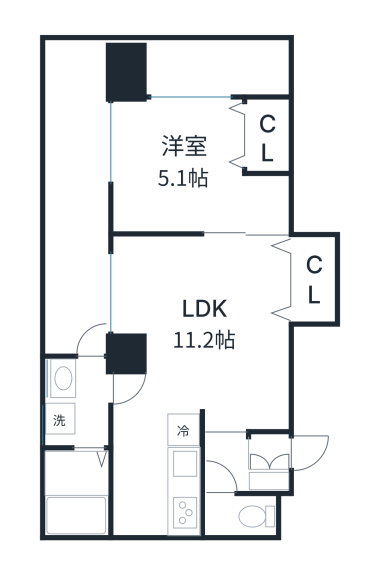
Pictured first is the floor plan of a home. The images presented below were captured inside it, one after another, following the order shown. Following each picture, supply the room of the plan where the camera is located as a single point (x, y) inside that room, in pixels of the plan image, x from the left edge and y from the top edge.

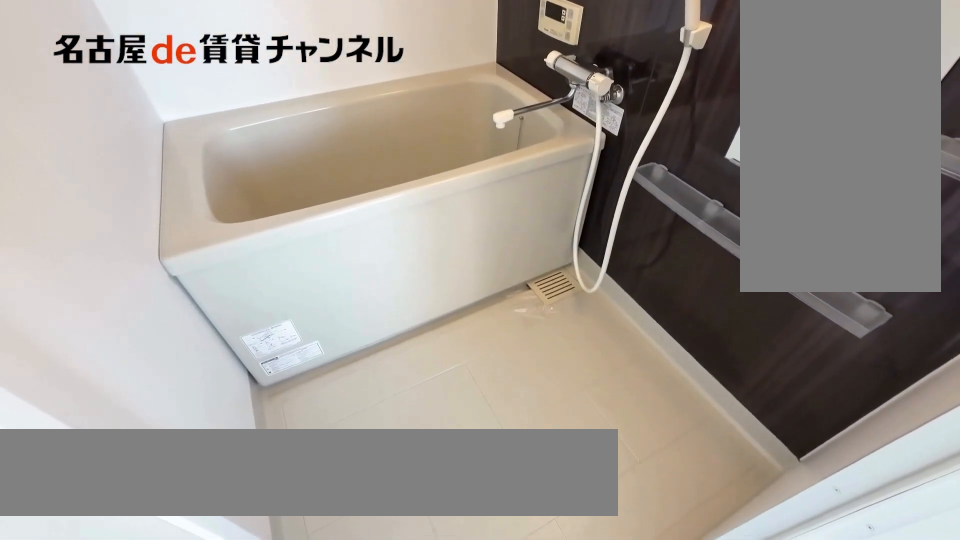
(79, 490)
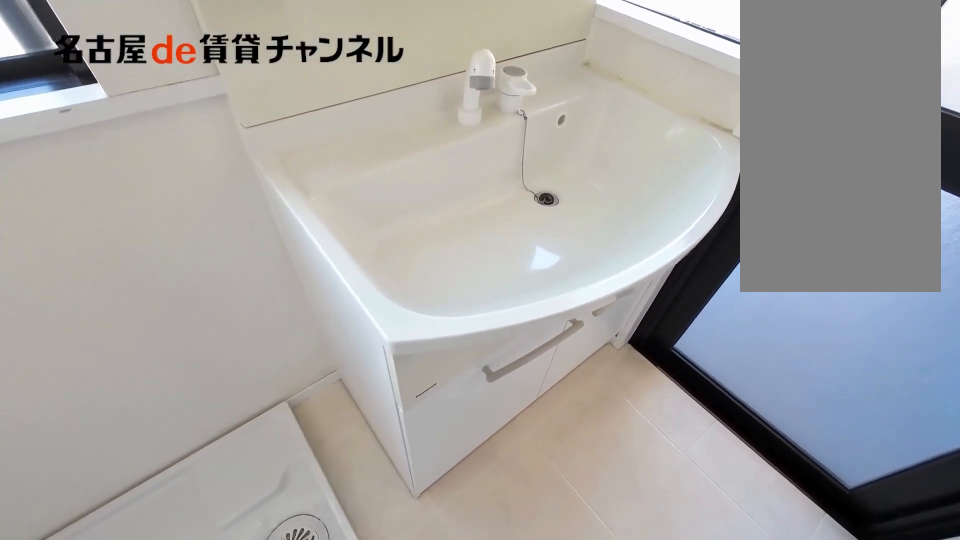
(79, 401)
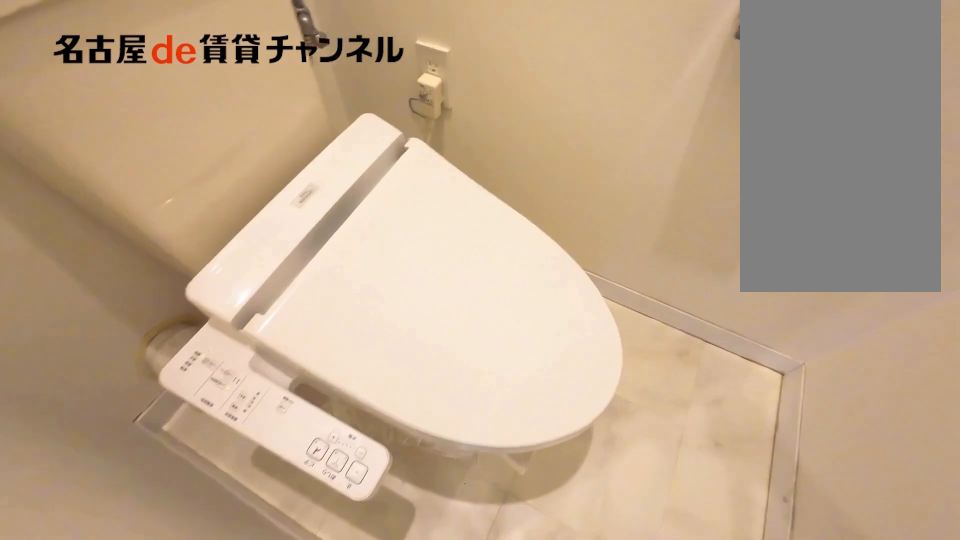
(242, 513)
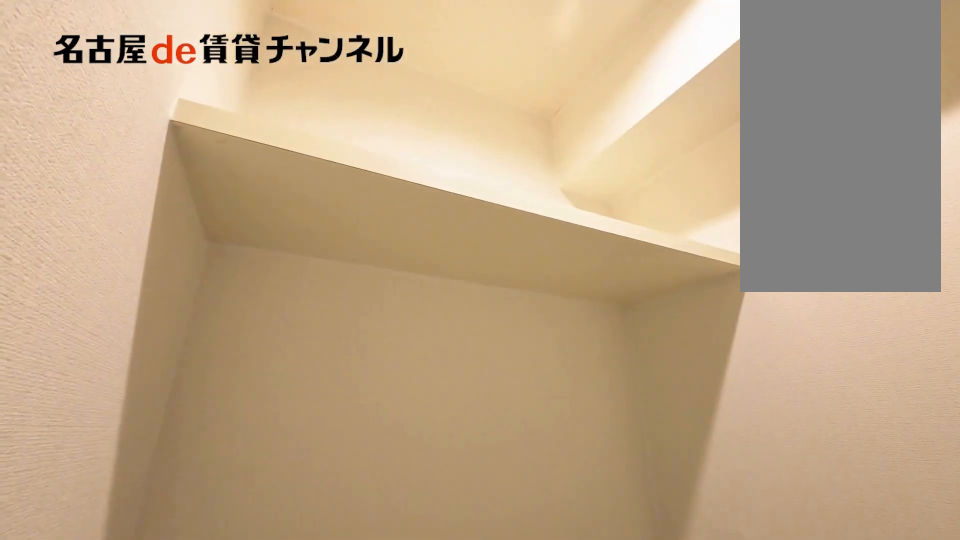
(242, 513)
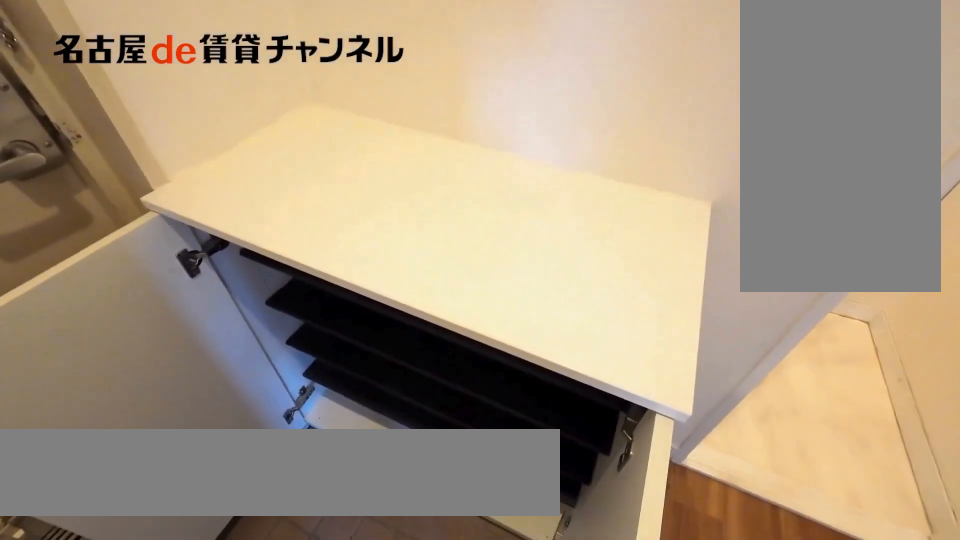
(271, 482)
